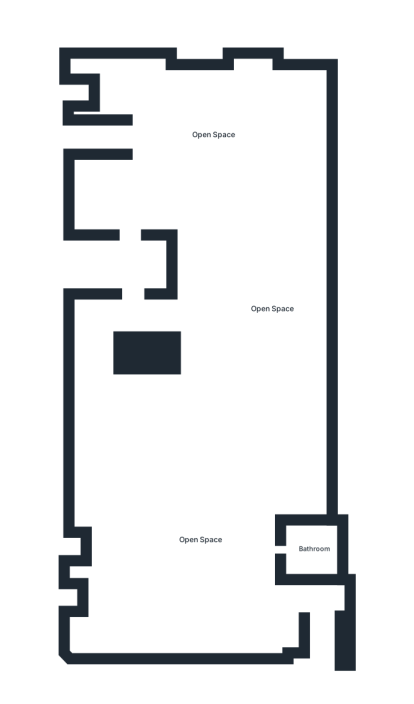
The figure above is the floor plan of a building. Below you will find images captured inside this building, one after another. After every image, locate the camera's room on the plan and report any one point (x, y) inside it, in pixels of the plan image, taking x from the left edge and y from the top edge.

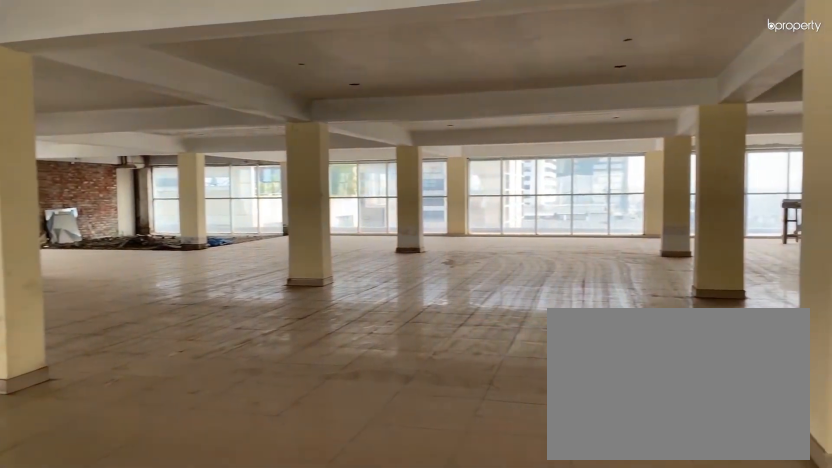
(214, 134)
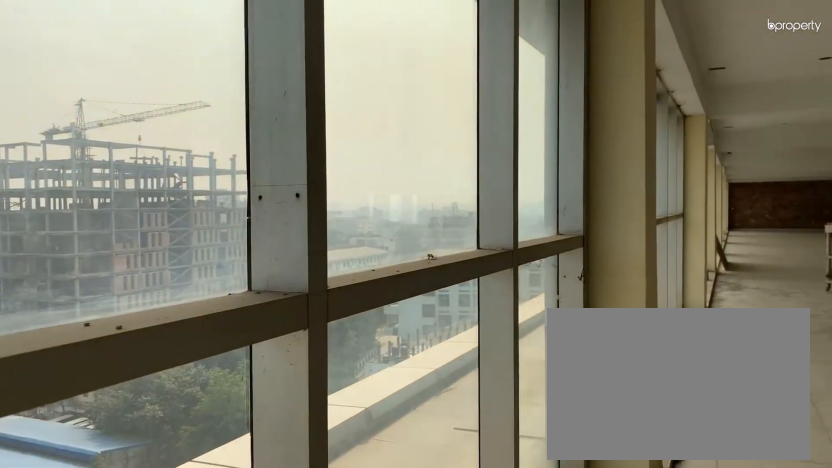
(214, 134)
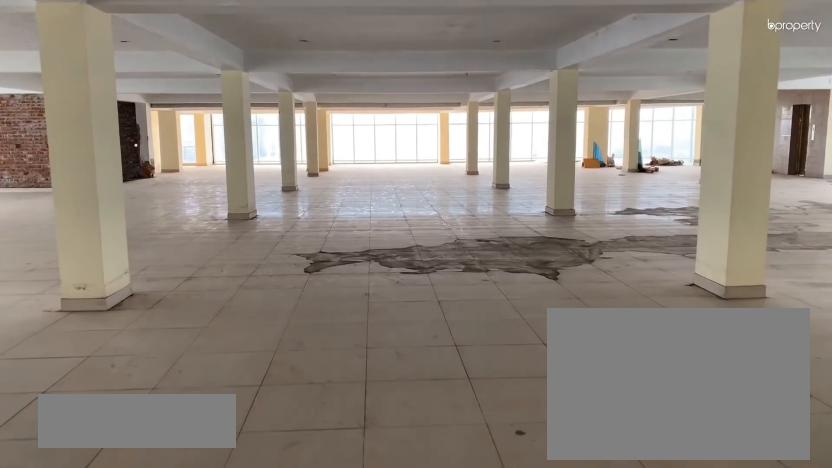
(271, 309)
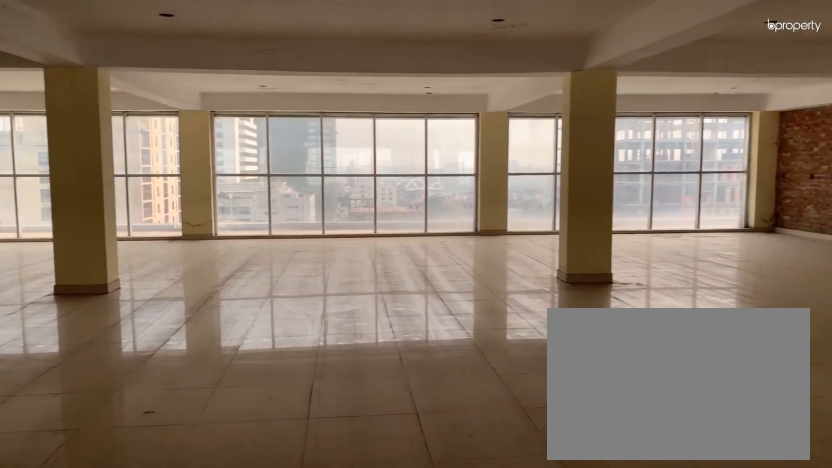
(271, 309)
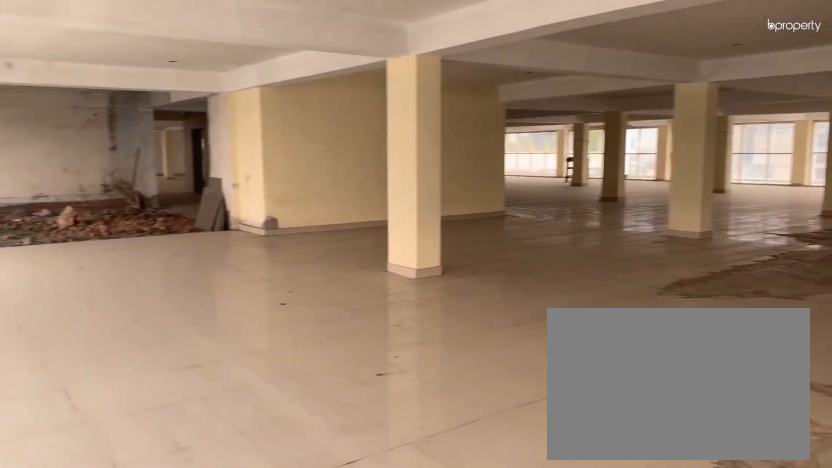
(199, 540)
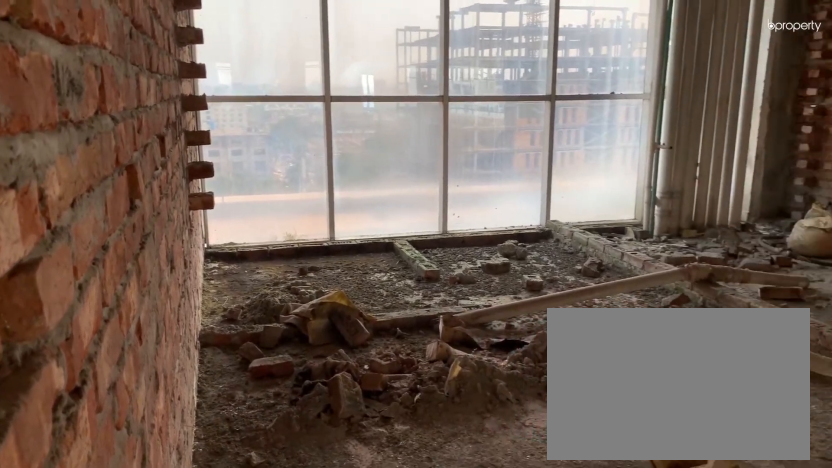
(314, 548)
